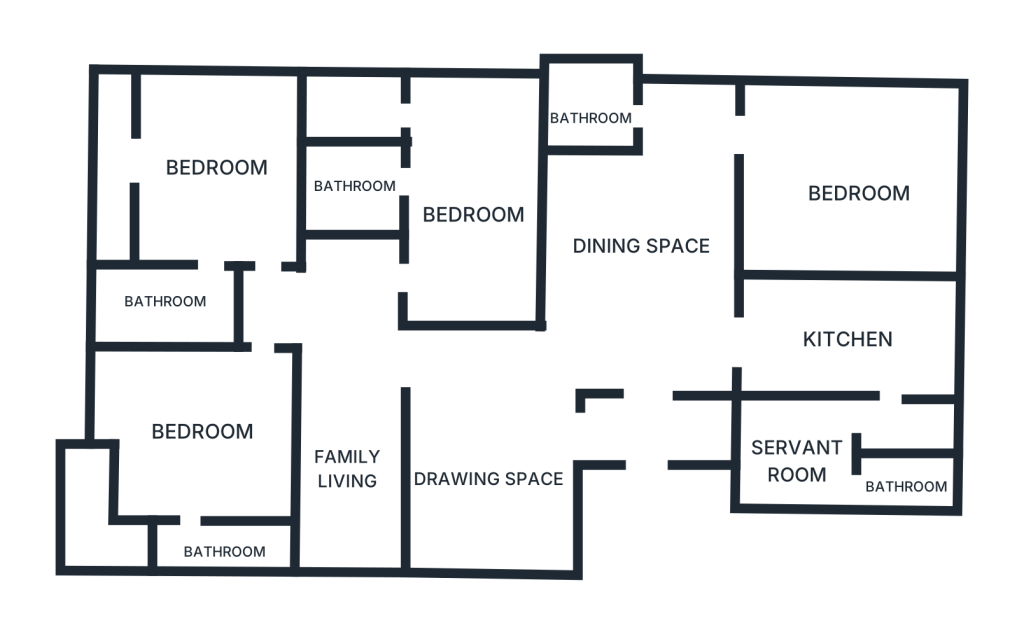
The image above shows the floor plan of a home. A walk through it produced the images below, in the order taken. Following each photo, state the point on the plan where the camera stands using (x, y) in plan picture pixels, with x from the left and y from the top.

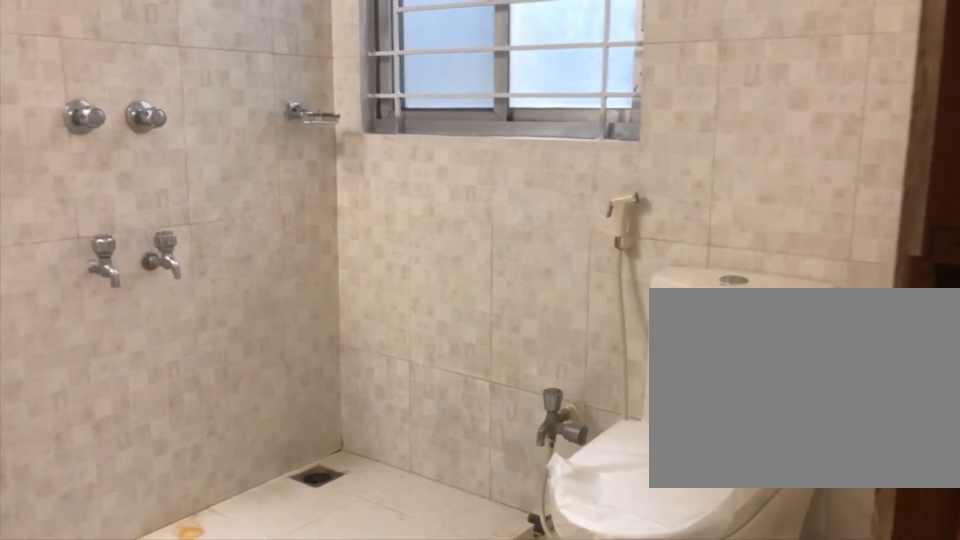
(623, 106)
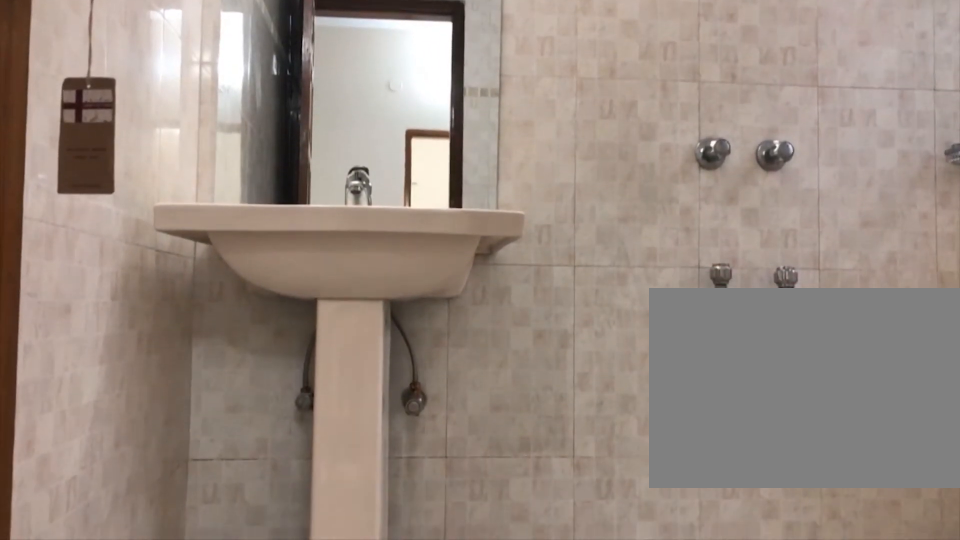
(591, 119)
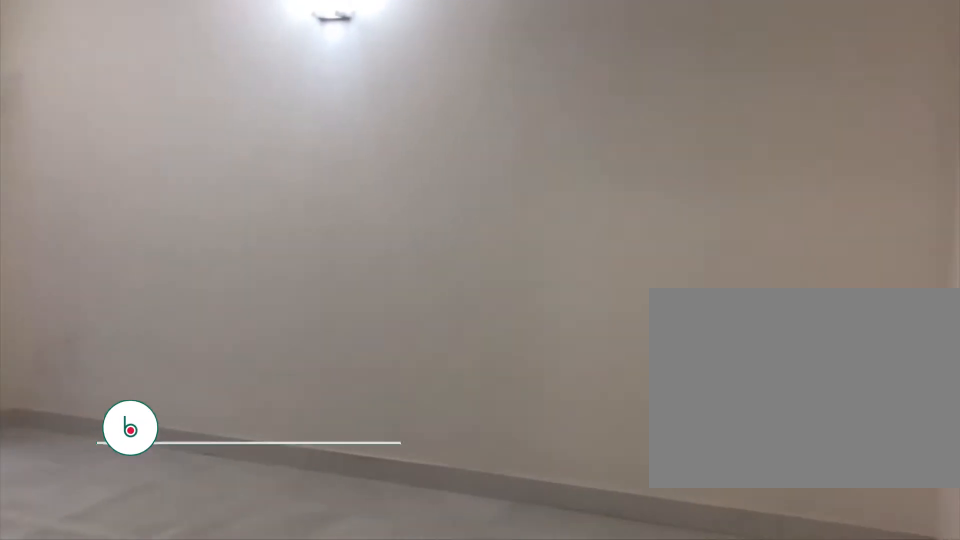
(424, 287)
